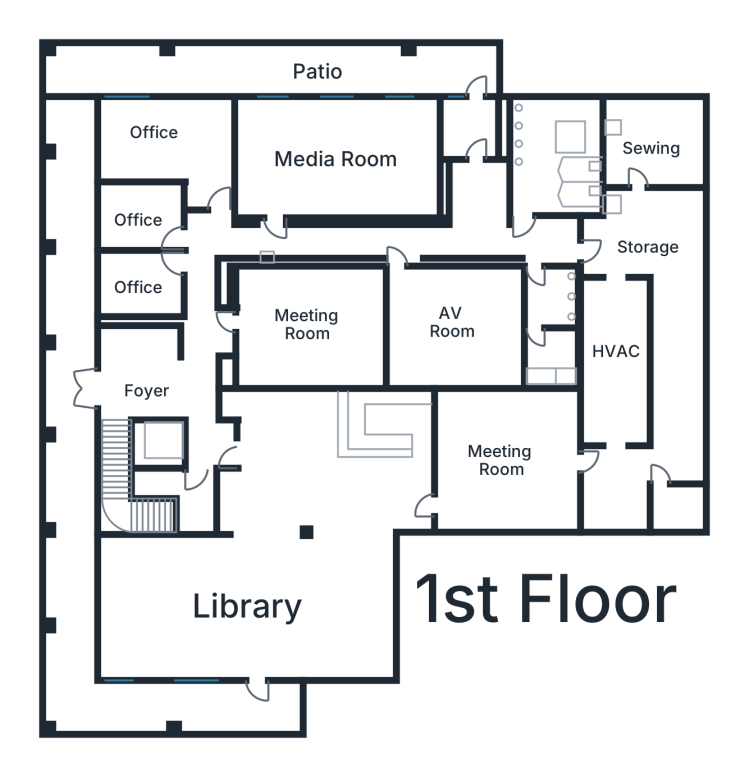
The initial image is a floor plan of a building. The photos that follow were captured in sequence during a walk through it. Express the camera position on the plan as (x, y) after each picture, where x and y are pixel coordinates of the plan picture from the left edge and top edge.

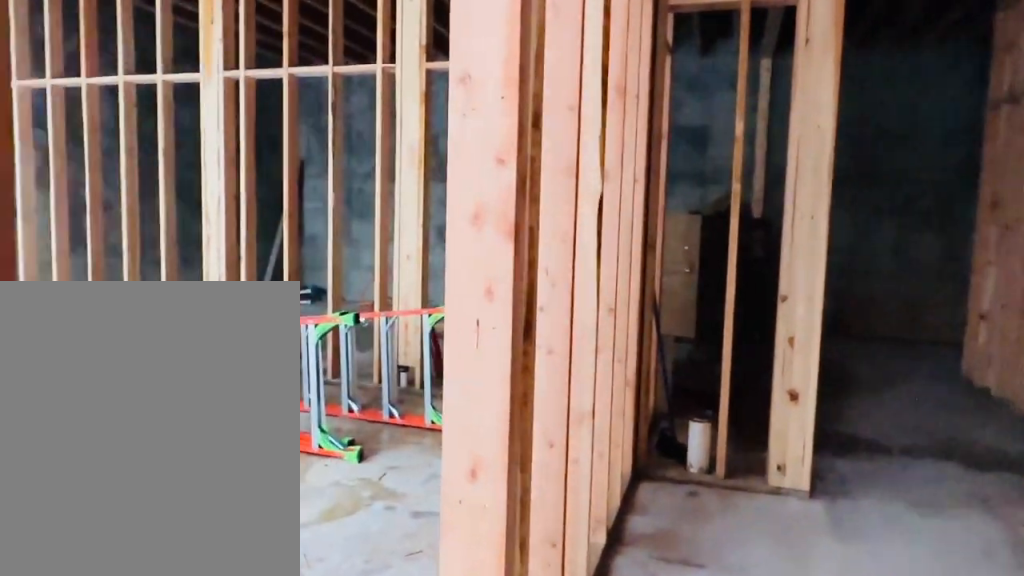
(514, 216)
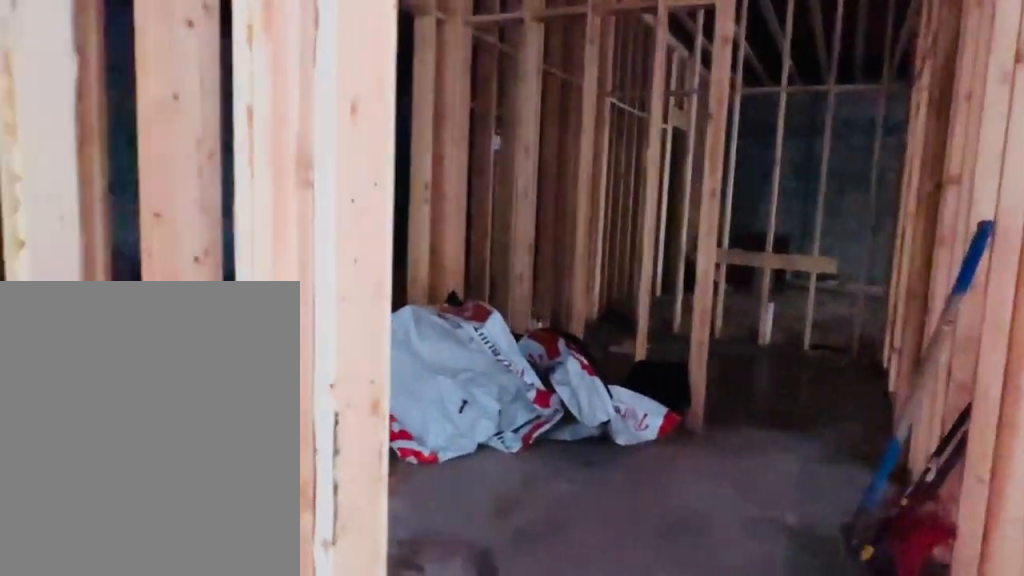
(525, 219)
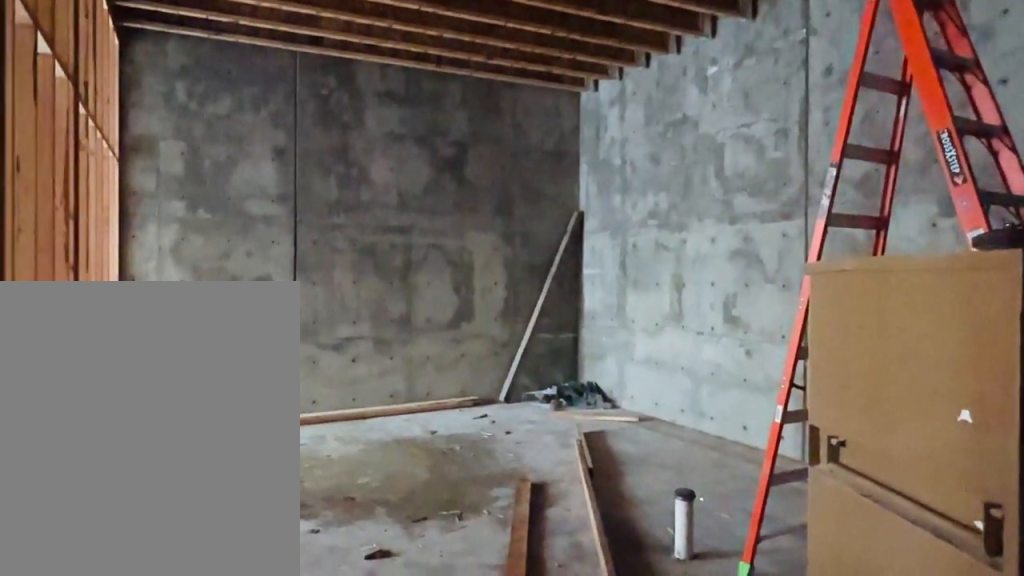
(643, 220)
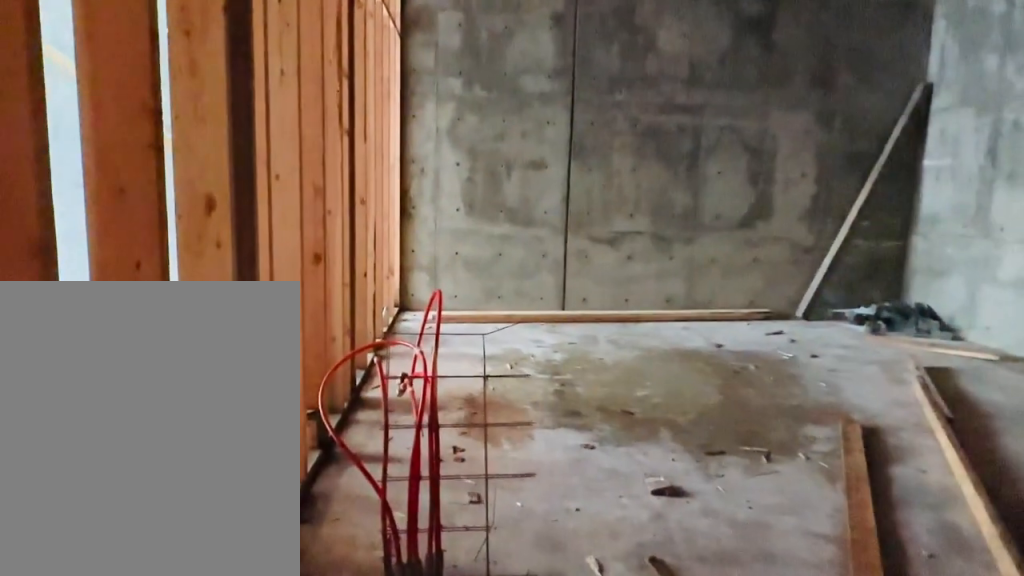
(642, 220)
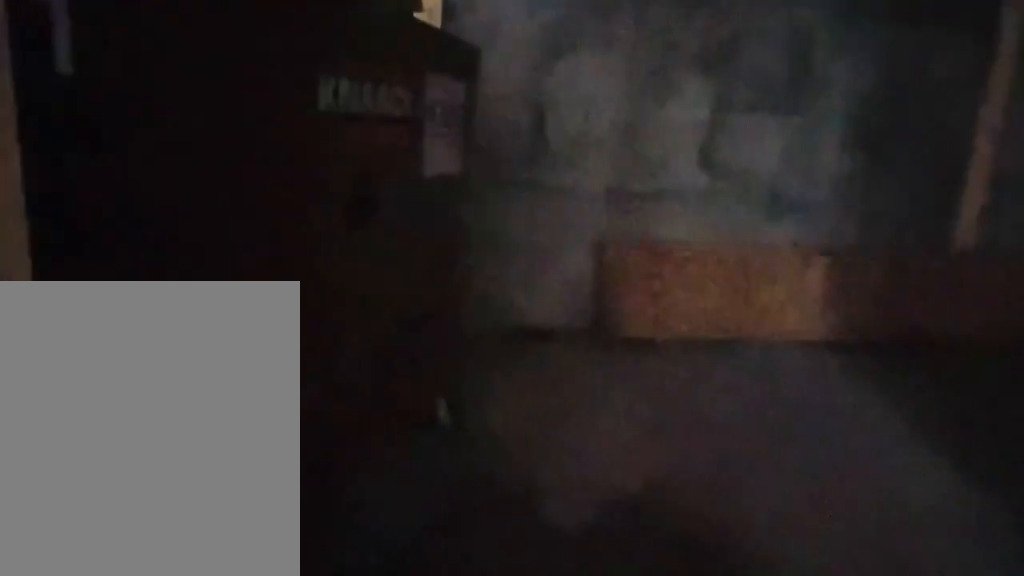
(643, 224)
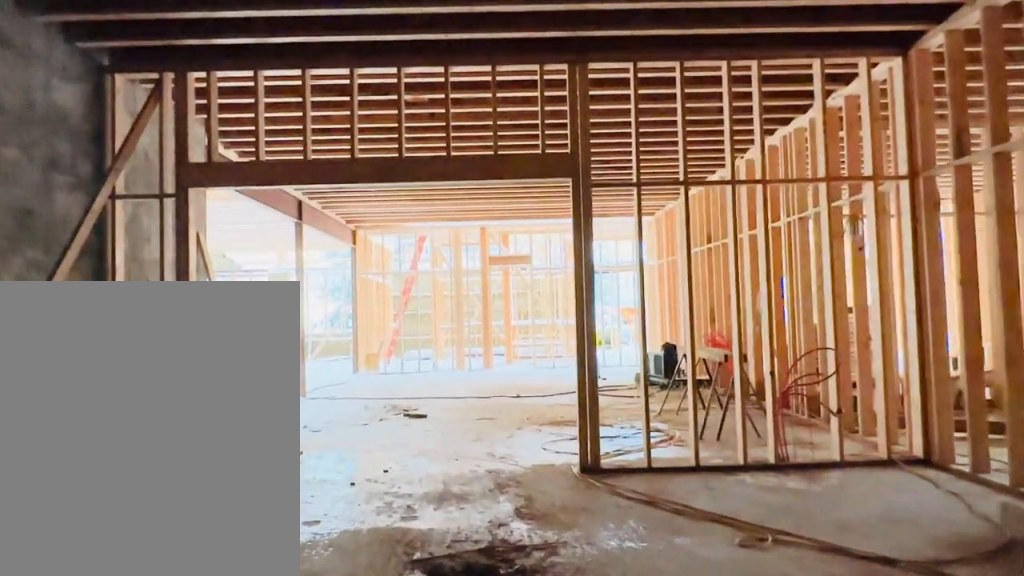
(542, 465)
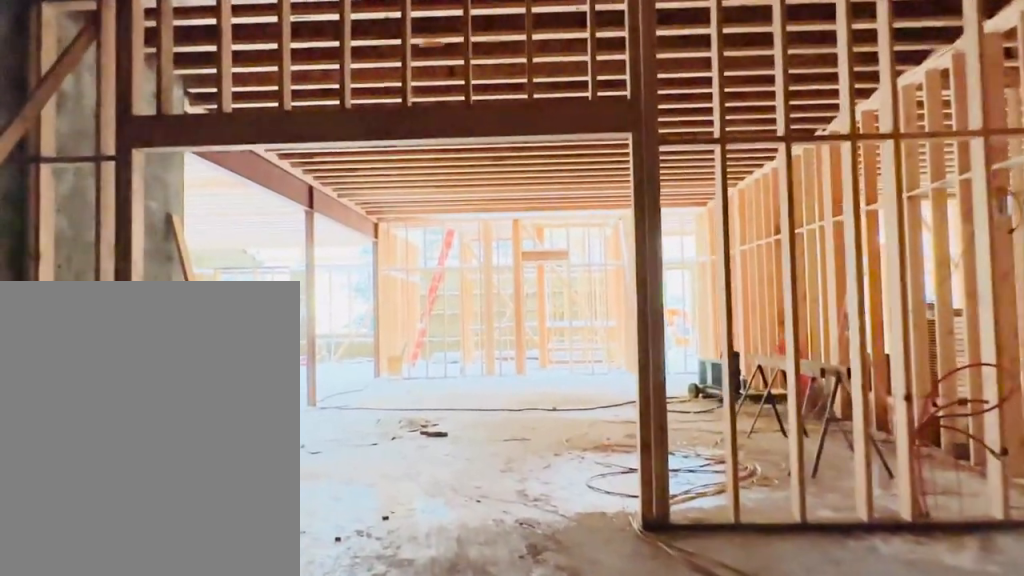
(514, 465)
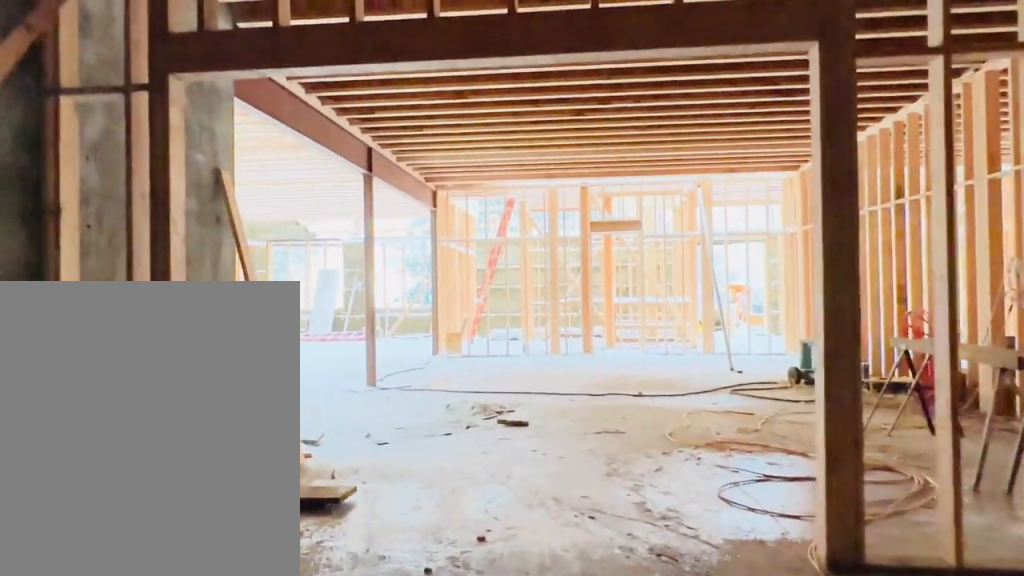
(484, 467)
